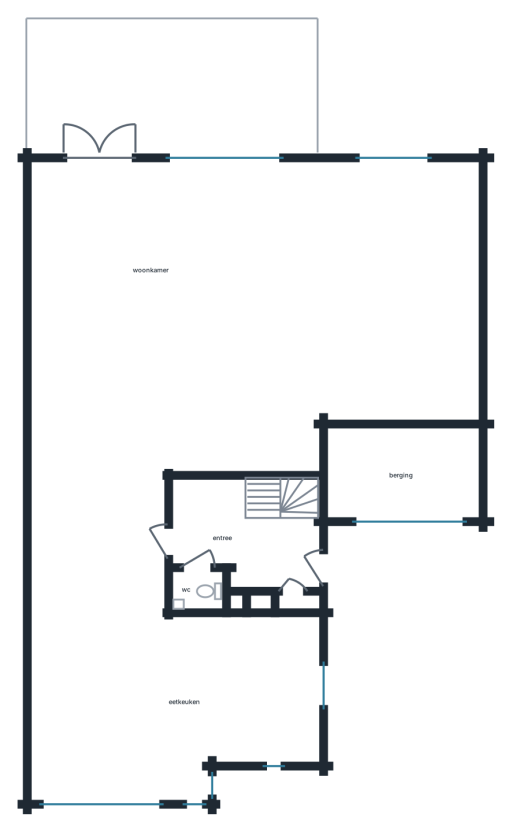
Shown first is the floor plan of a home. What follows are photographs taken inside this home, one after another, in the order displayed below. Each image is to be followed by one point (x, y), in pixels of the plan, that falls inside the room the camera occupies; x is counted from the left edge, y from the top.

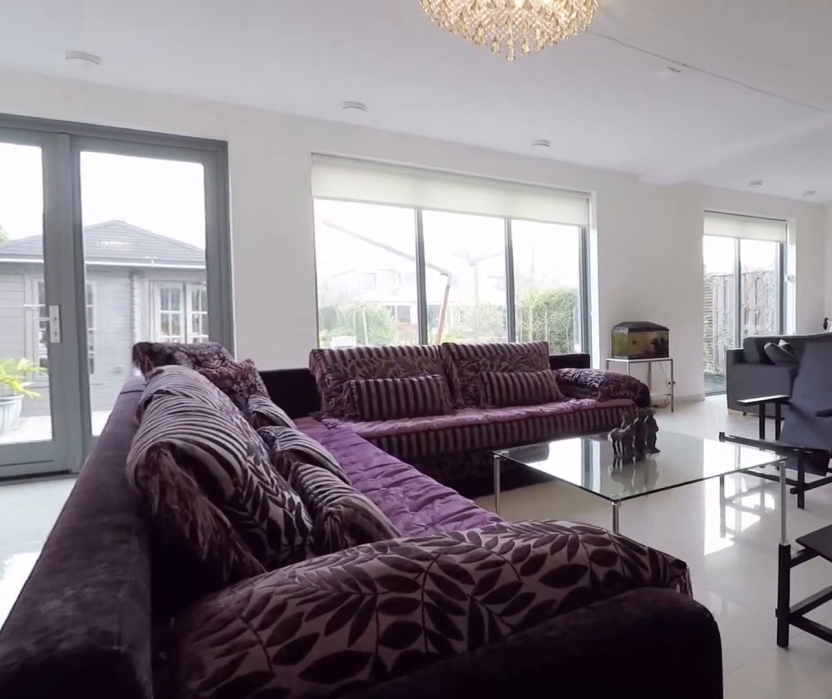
(233, 327)
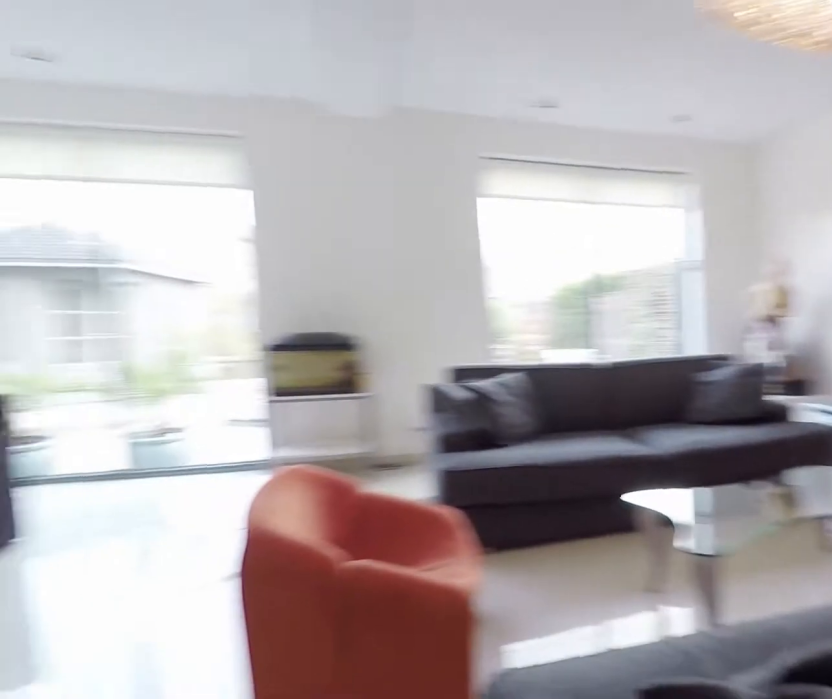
(233, 327)
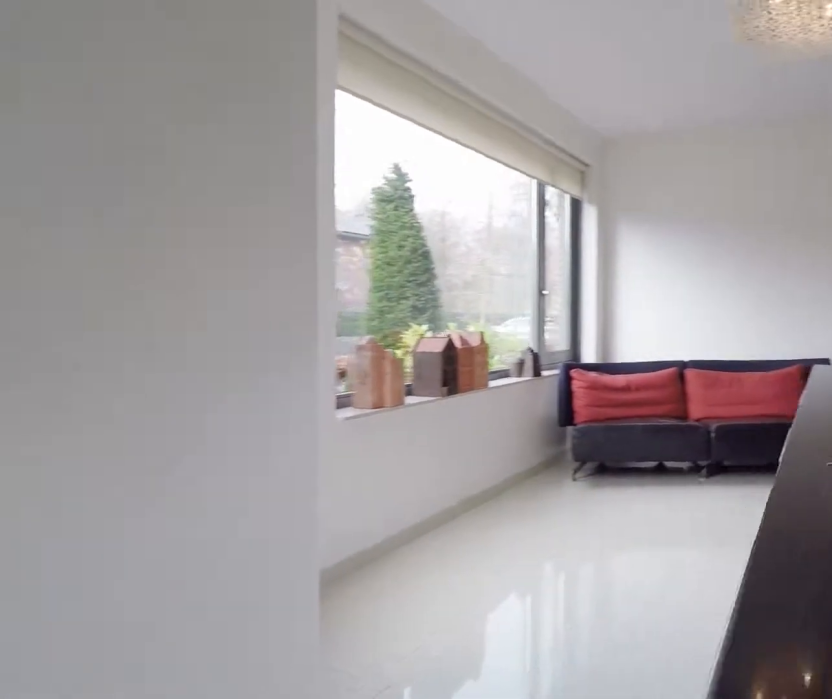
(166, 702)
